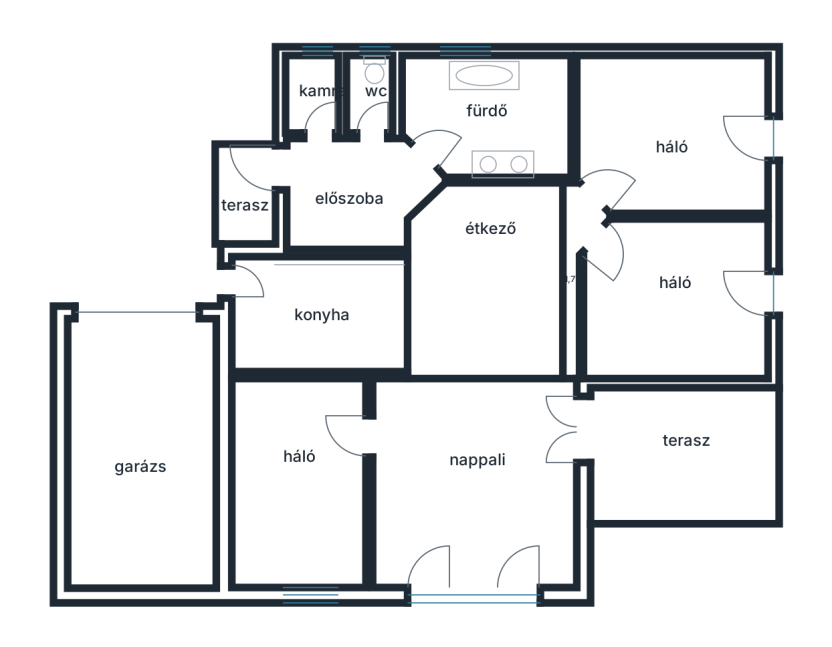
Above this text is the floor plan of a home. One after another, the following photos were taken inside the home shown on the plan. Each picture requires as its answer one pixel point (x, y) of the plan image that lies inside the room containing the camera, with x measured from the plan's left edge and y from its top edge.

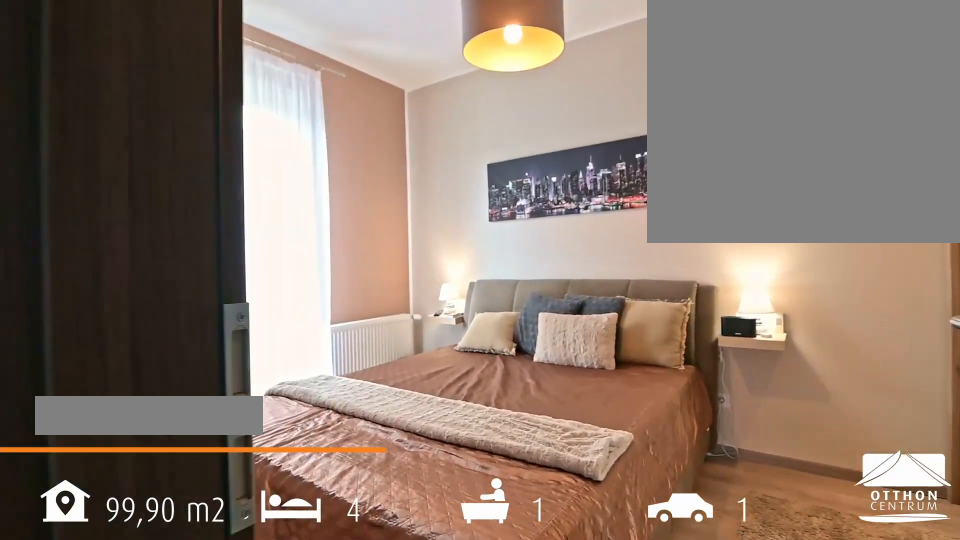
(299, 453)
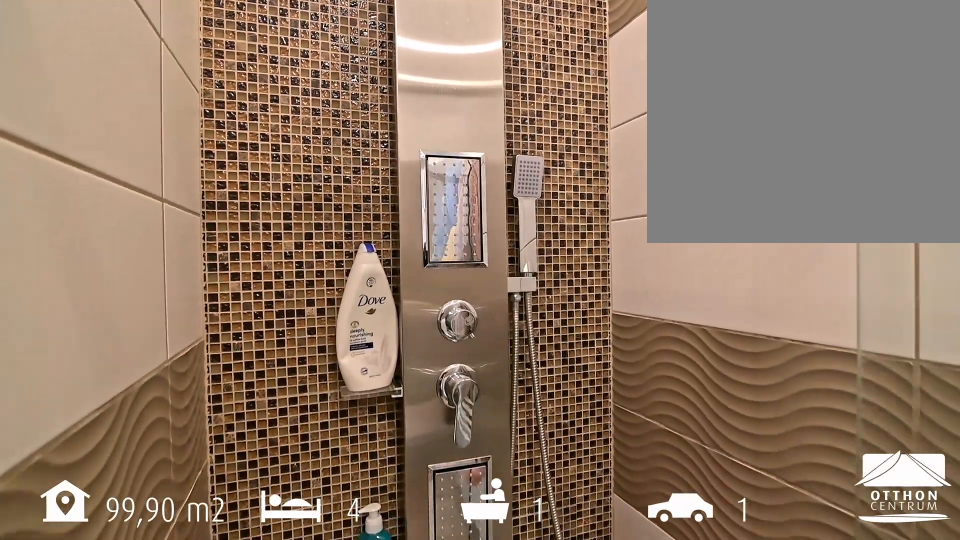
(495, 117)
